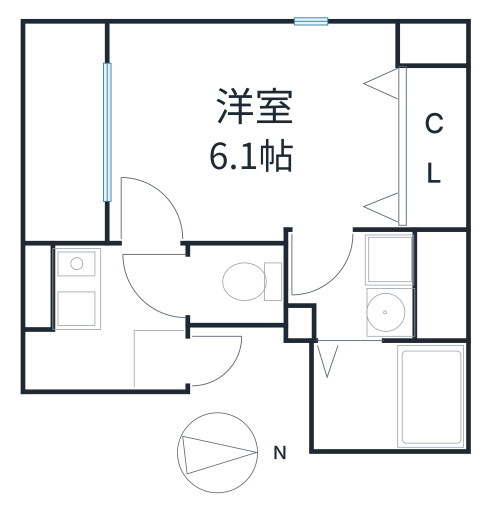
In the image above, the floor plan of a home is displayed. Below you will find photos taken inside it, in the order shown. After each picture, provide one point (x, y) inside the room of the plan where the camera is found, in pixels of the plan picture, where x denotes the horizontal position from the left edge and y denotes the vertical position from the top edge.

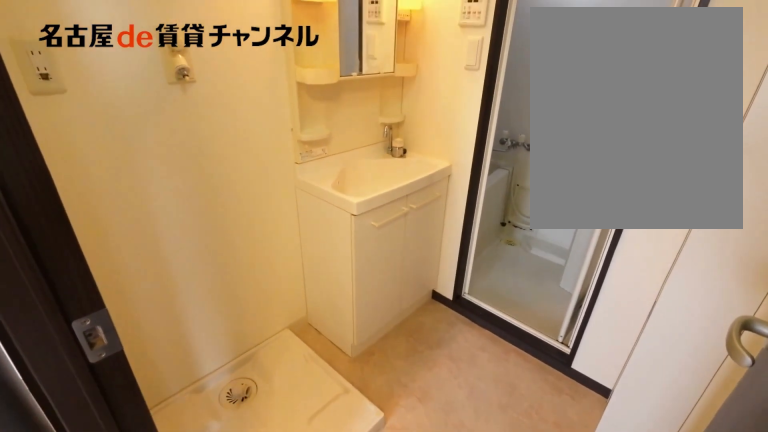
(353, 286)
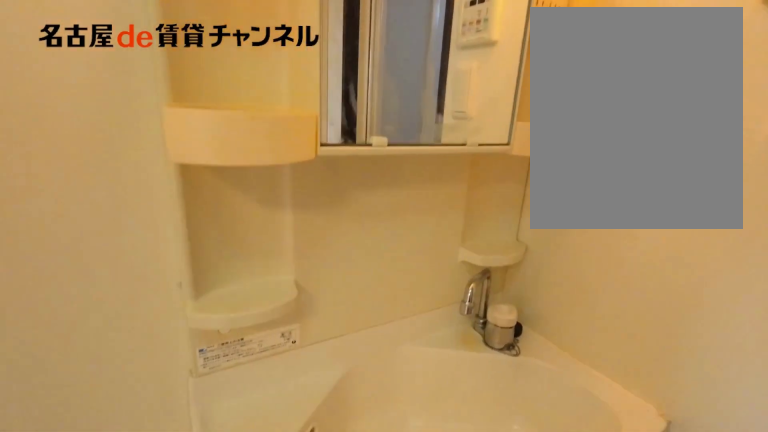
(353, 286)
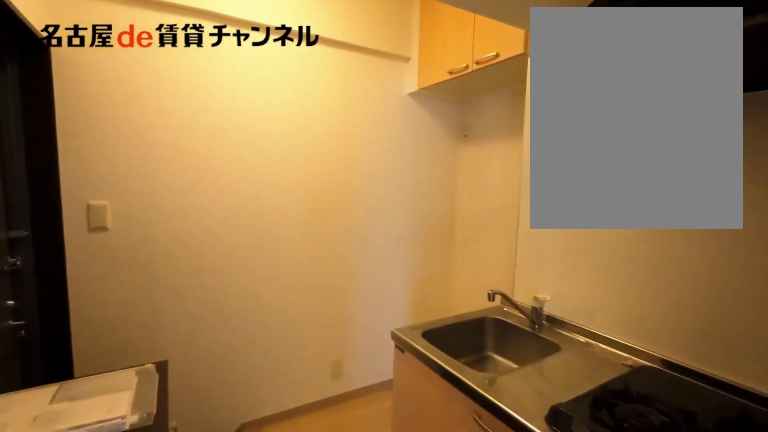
(98, 312)
